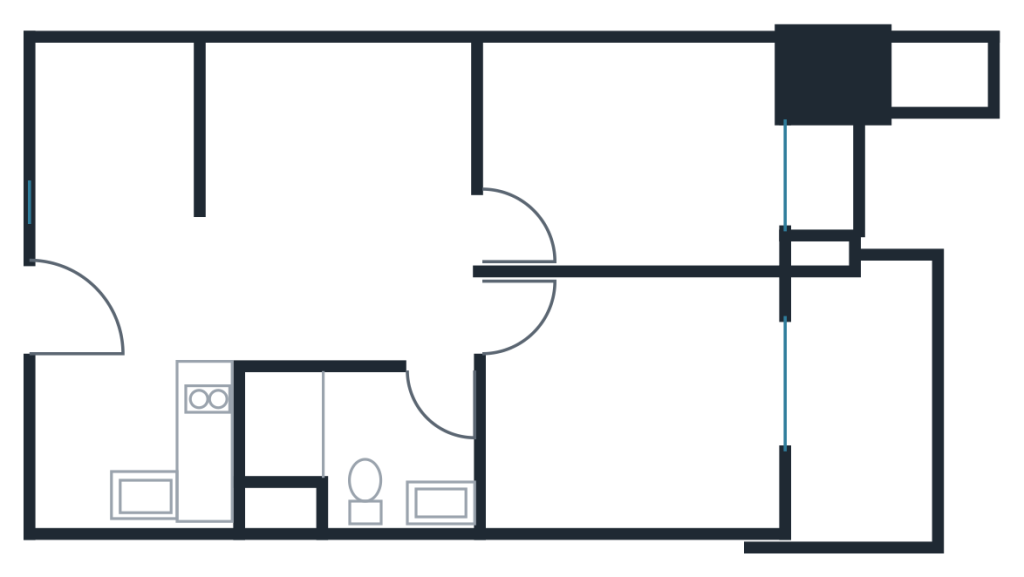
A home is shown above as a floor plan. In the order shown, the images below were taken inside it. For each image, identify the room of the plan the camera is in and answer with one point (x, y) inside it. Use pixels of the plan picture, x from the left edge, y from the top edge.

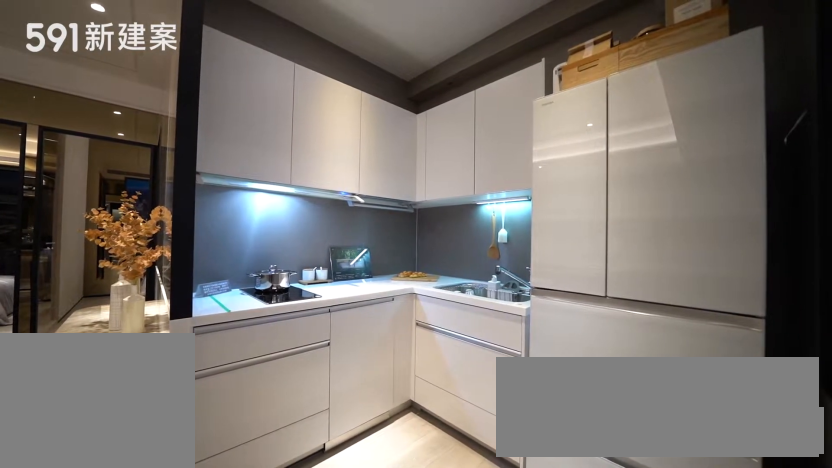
(137, 450)
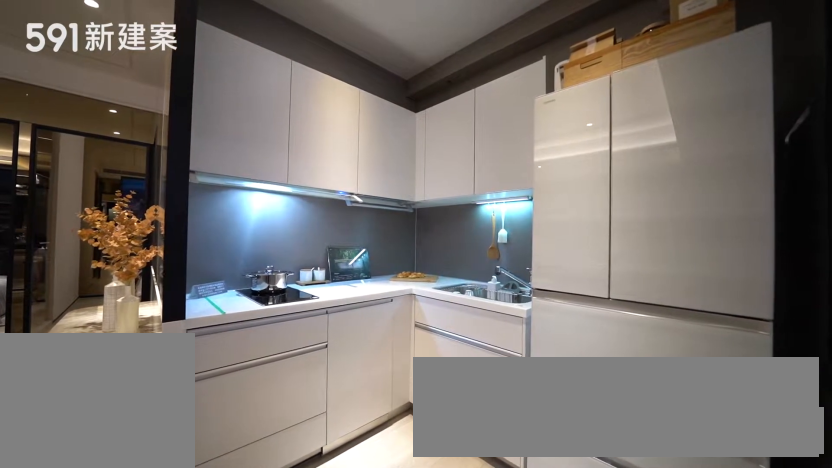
(137, 450)
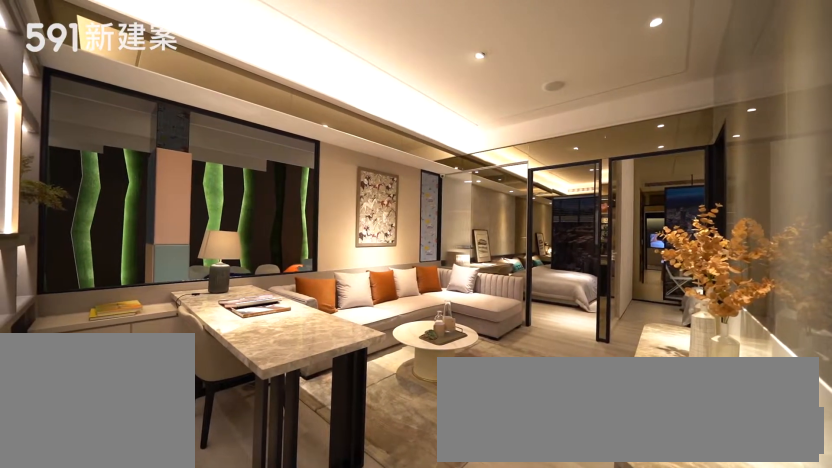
(265, 199)
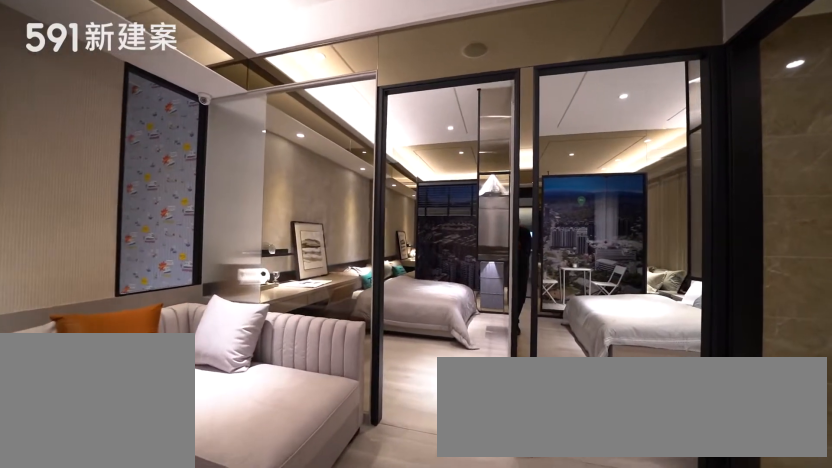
(265, 199)
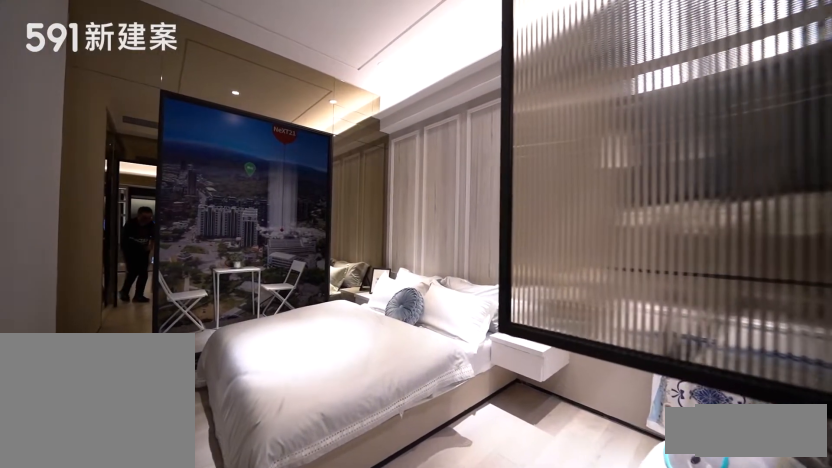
(644, 407)
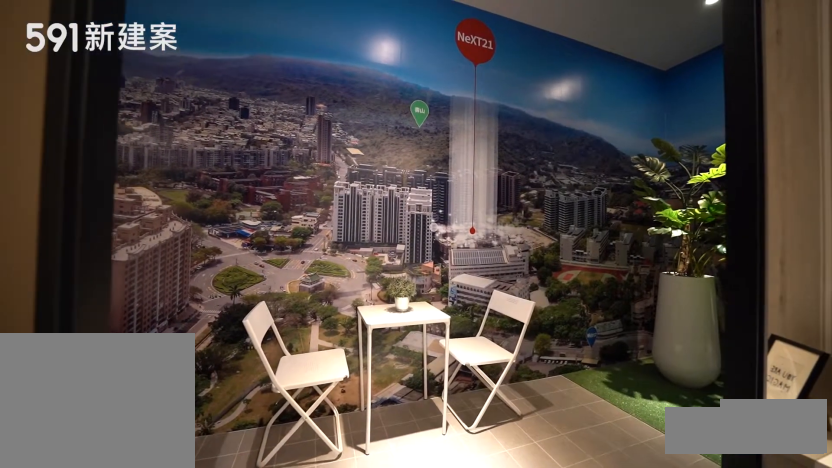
(866, 403)
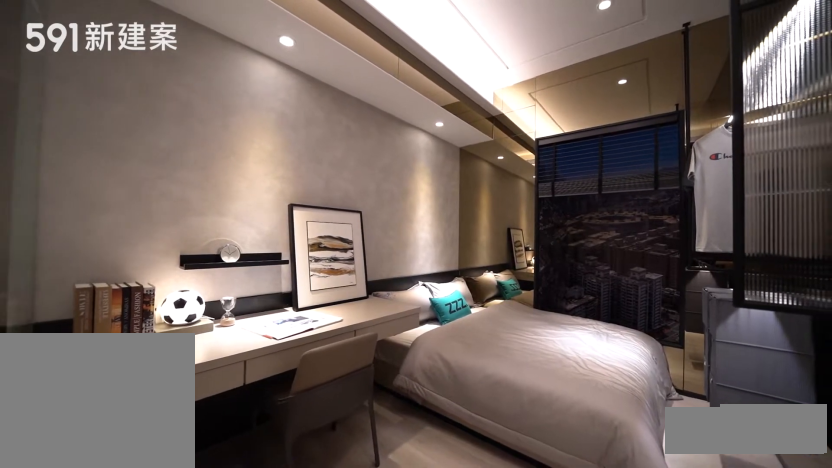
(643, 153)
